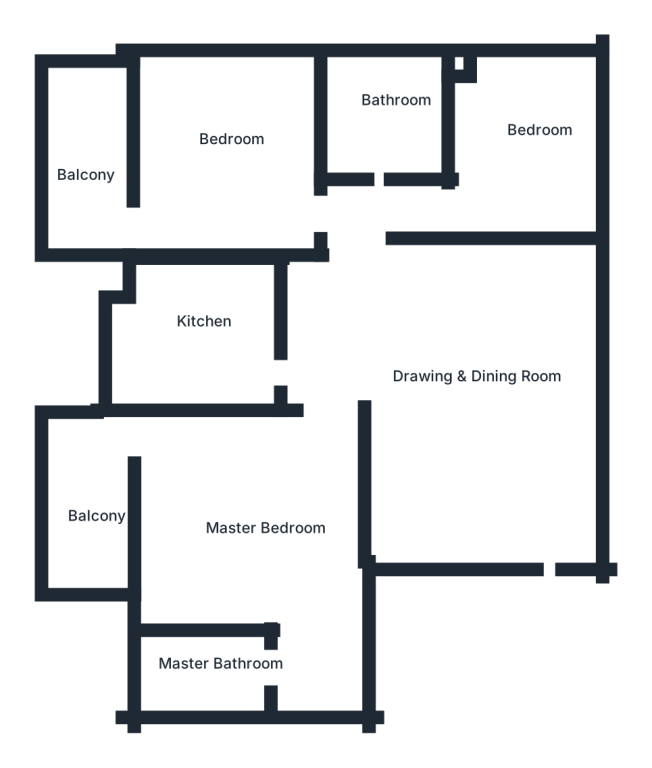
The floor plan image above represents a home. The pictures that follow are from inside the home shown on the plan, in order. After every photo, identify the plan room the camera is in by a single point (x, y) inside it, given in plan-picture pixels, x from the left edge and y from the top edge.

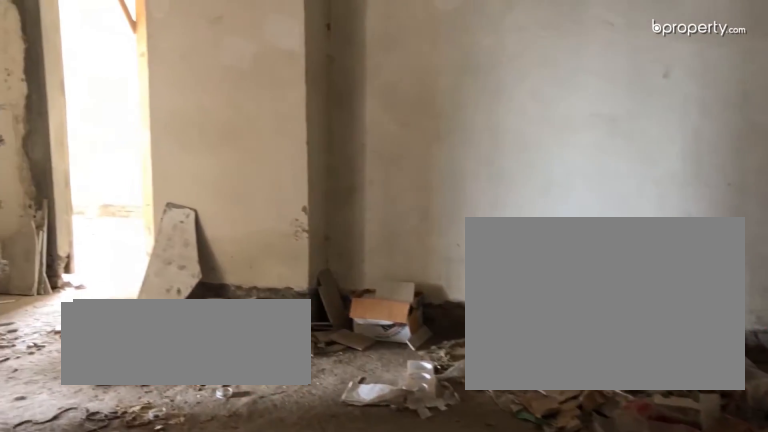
(499, 408)
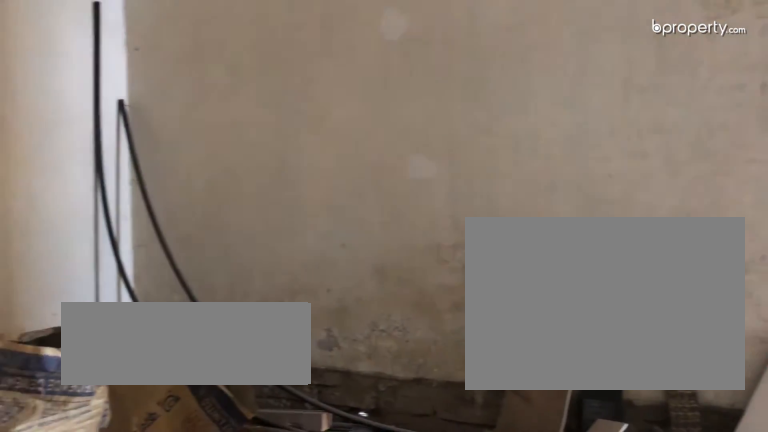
(497, 385)
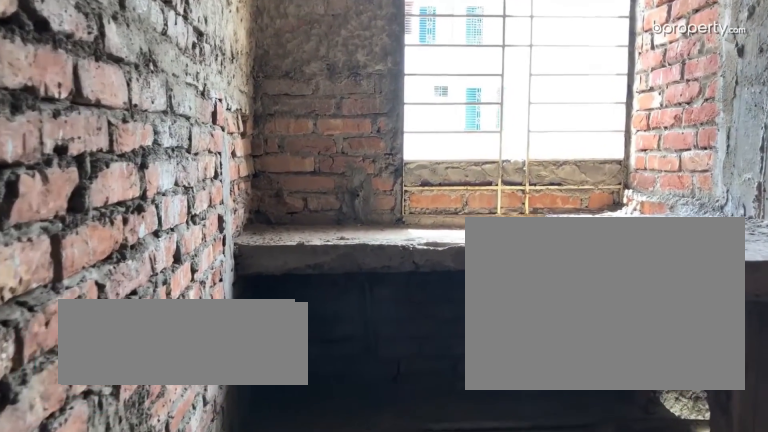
(199, 338)
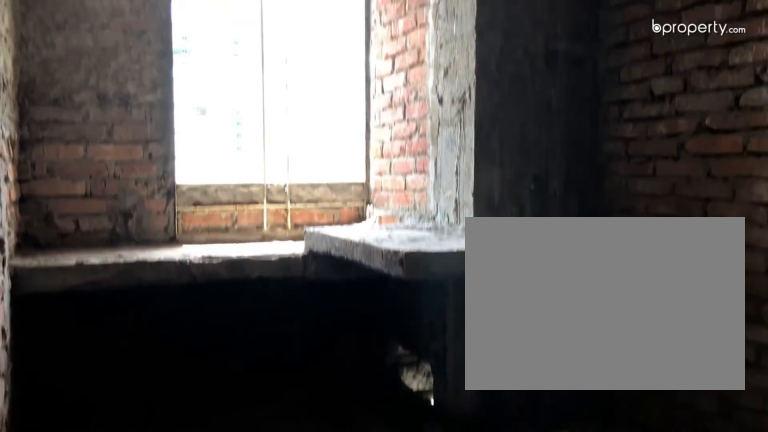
(211, 345)
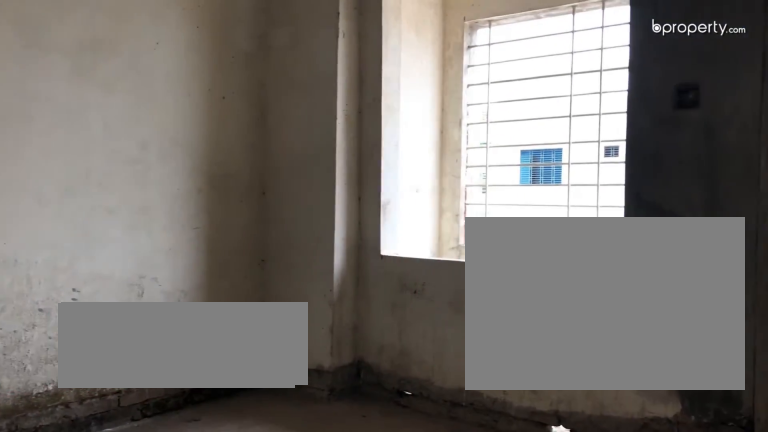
(276, 519)
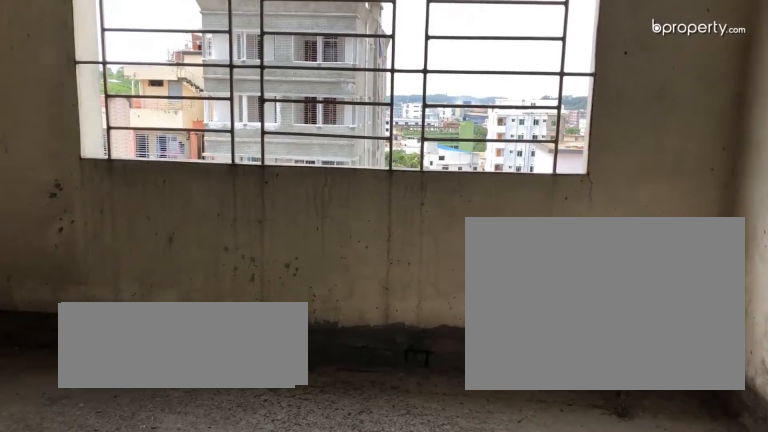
(233, 174)
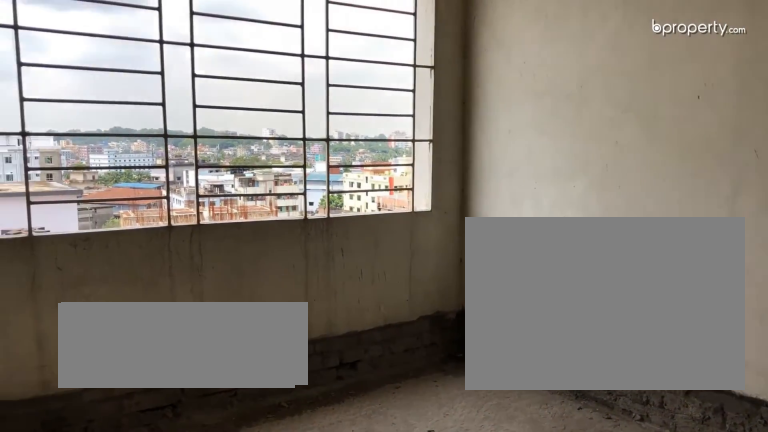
(530, 153)
